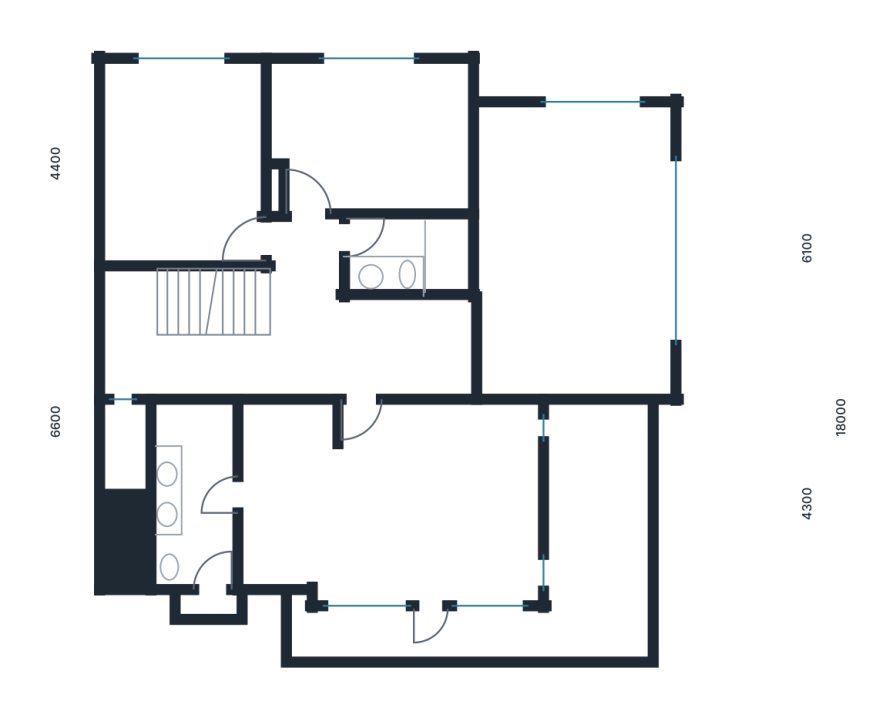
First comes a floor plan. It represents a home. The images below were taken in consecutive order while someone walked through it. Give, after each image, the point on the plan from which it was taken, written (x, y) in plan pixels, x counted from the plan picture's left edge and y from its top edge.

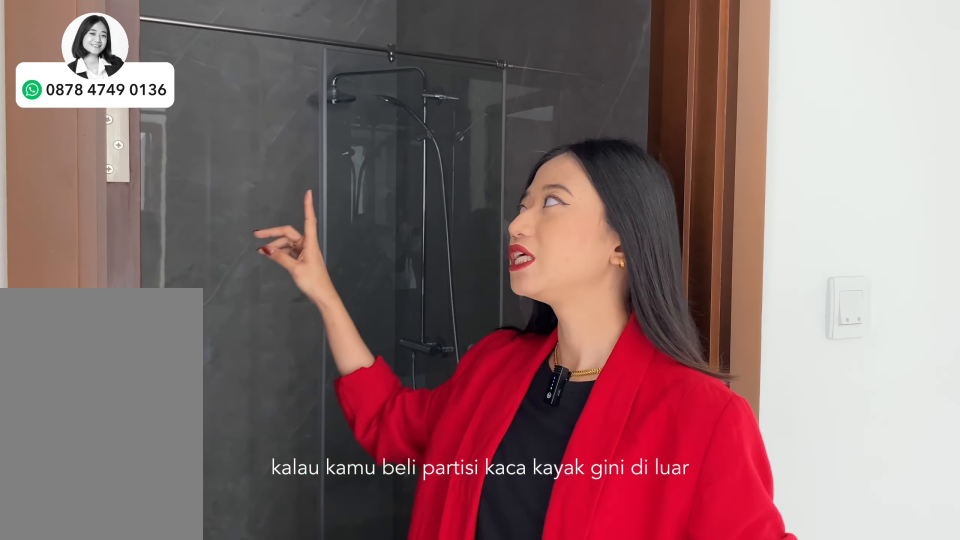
(426, 262)
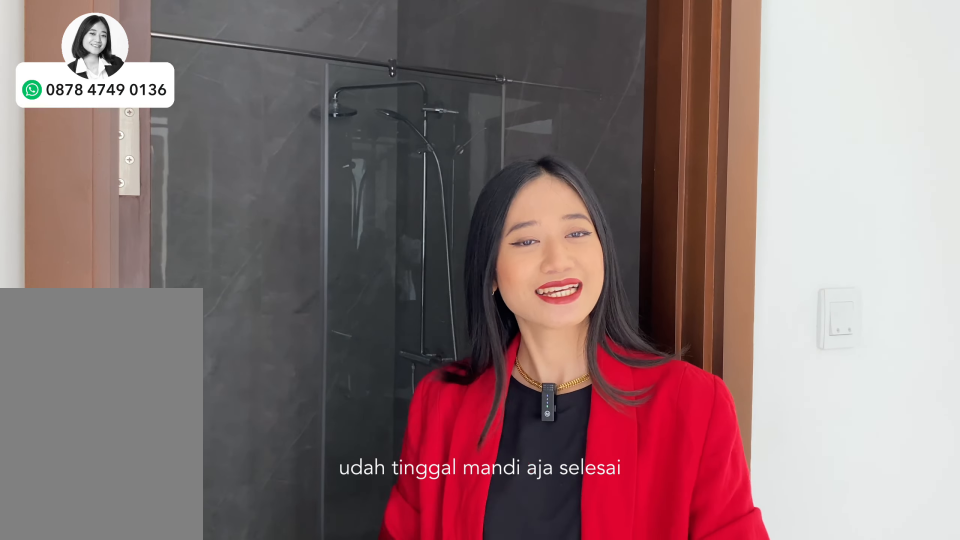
(426, 262)
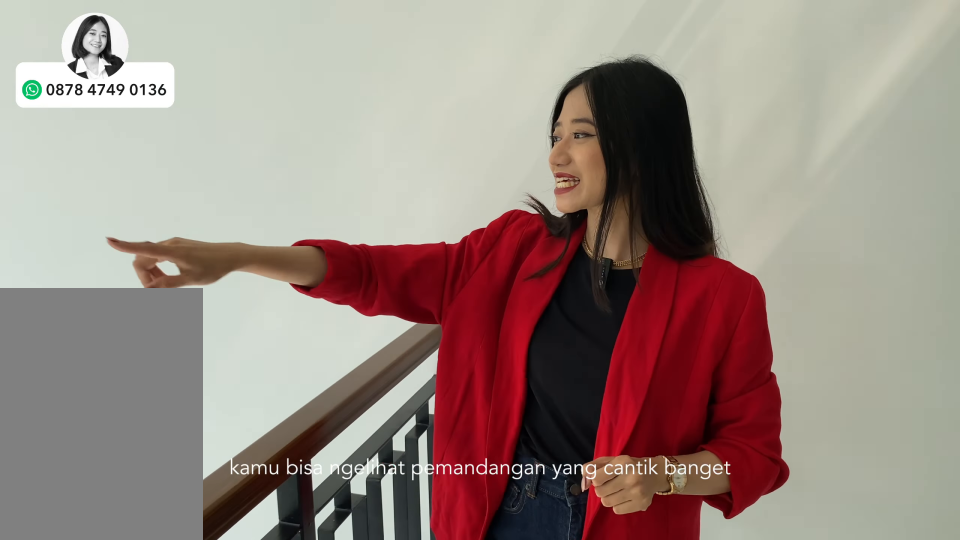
(430, 345)
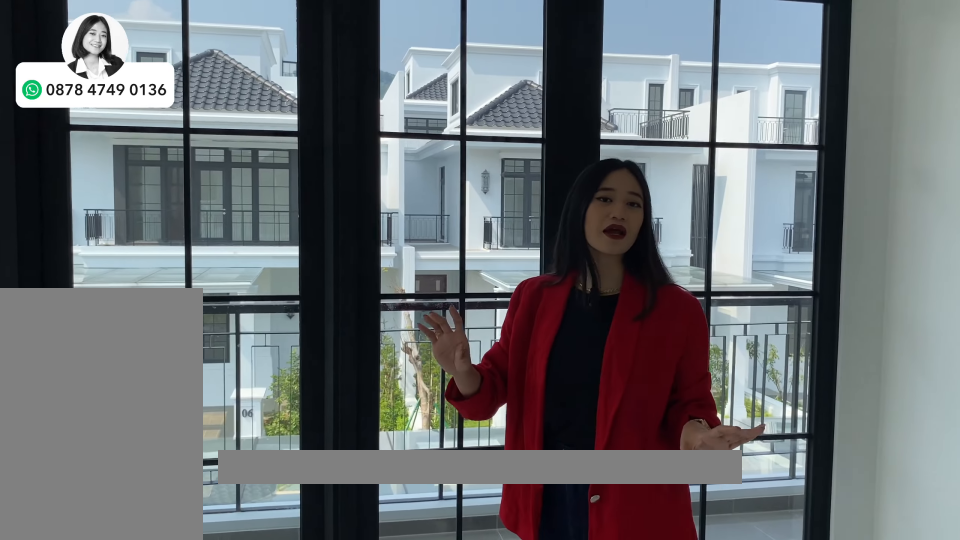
(283, 446)
